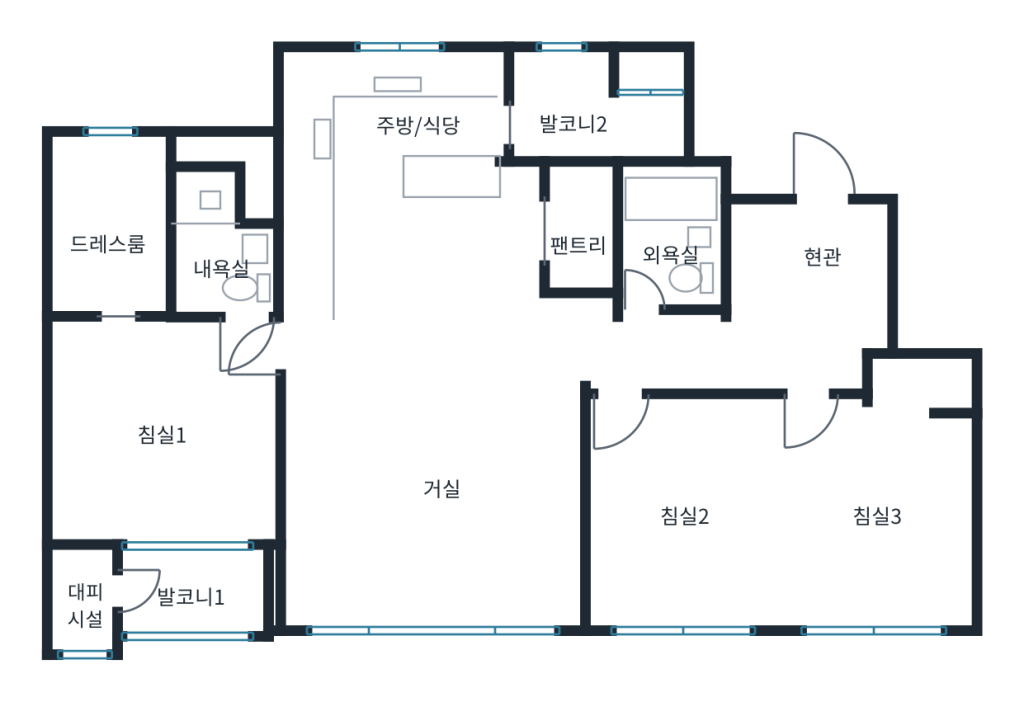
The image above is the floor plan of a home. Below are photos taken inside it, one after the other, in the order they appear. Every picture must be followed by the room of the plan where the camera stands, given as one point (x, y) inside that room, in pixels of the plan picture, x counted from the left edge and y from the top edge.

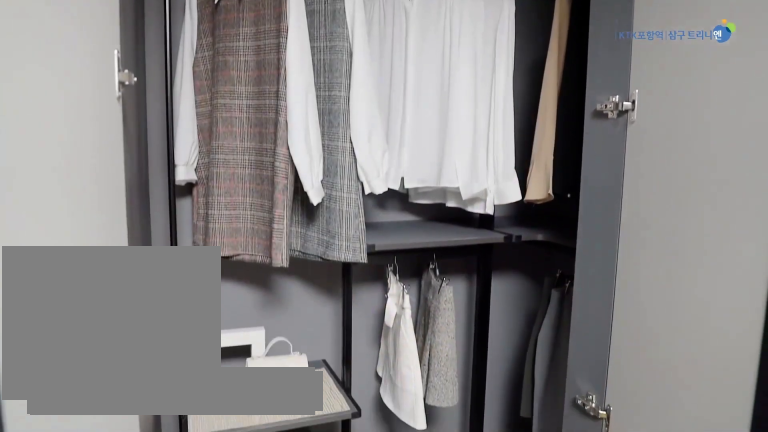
(879, 499)
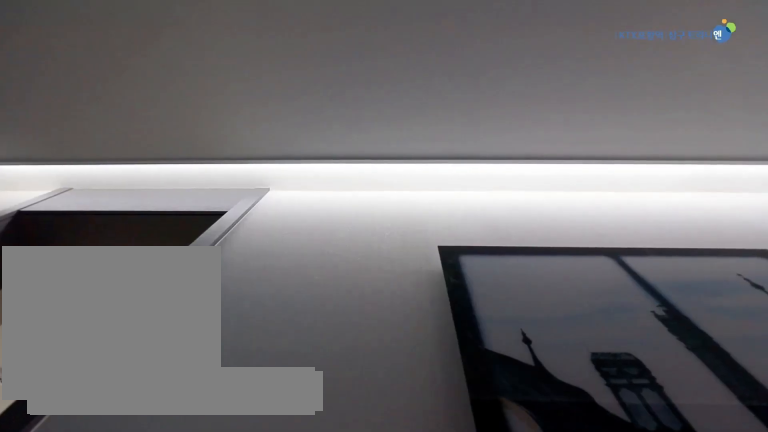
(720, 353)
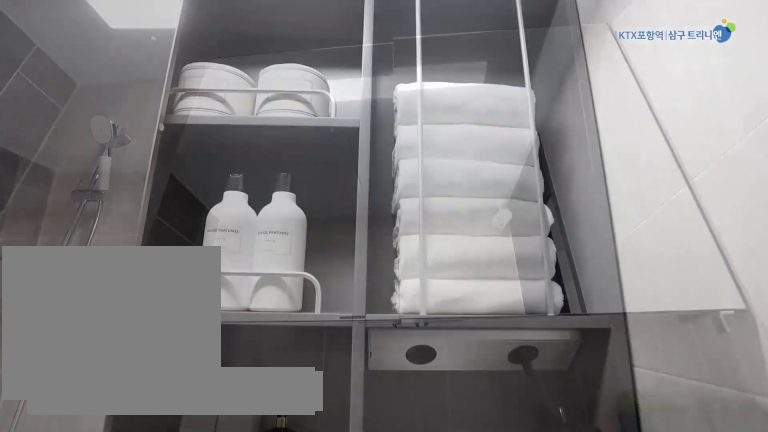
(668, 242)
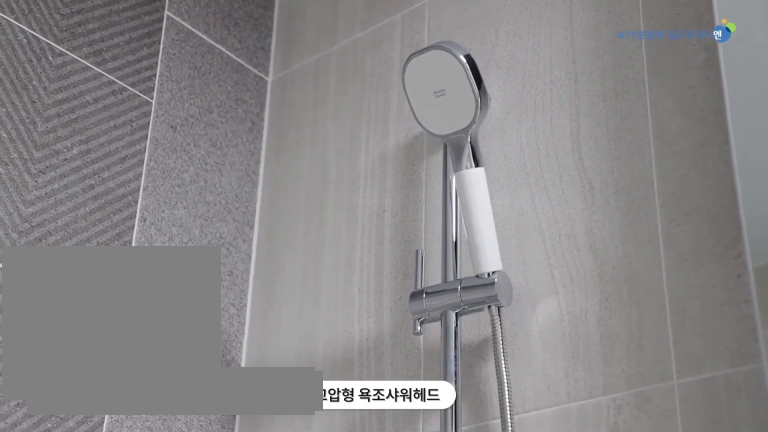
(667, 242)
